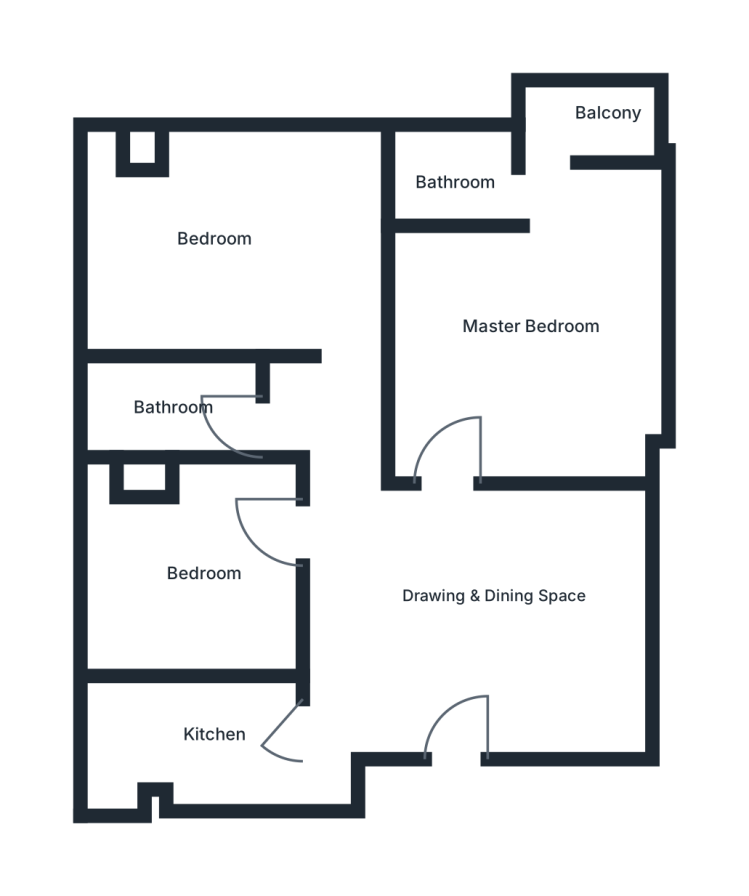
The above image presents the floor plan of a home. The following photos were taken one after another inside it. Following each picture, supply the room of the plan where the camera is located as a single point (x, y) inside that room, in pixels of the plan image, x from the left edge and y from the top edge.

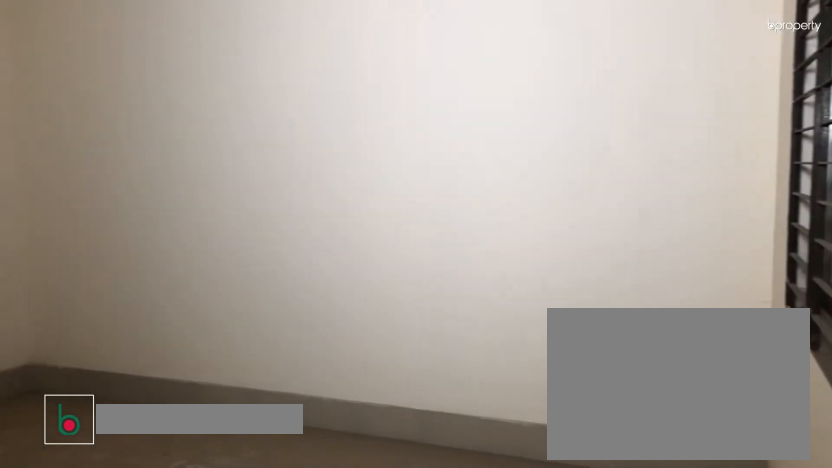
(441, 608)
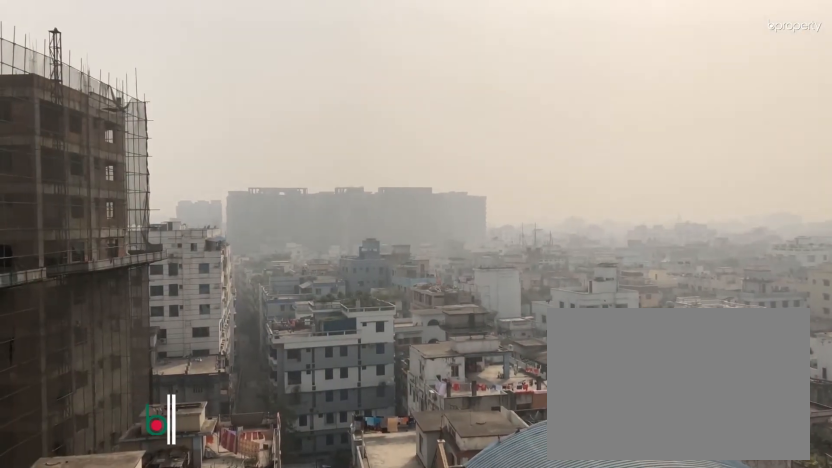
(591, 126)
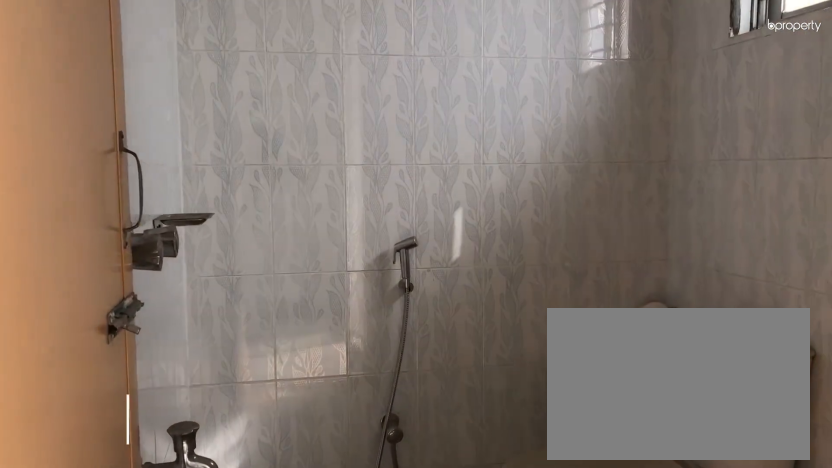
(456, 180)
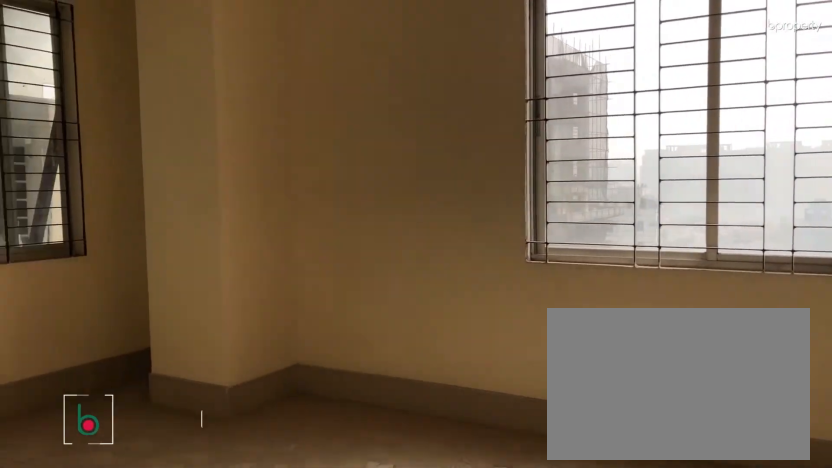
(205, 237)
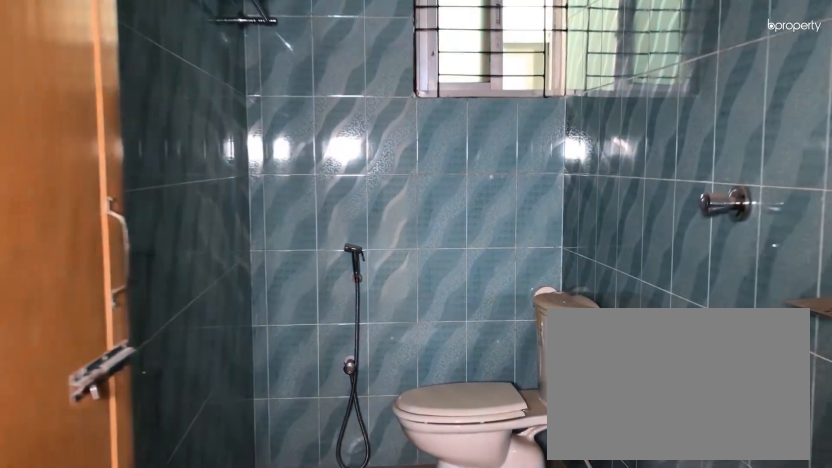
(186, 414)
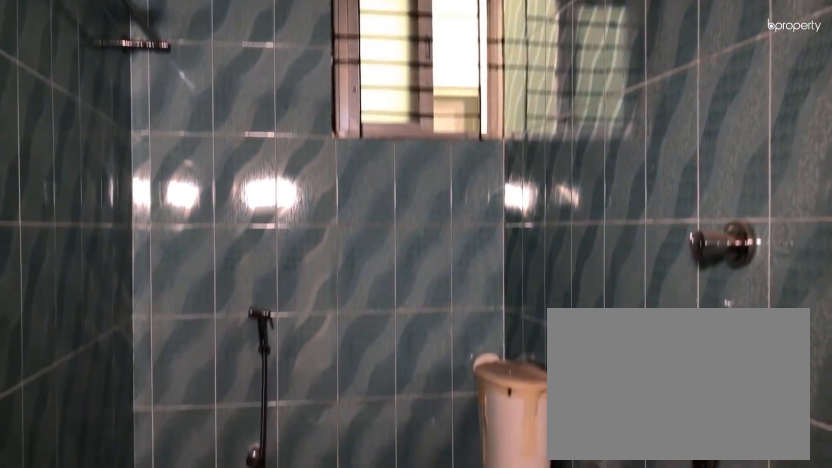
(186, 414)
